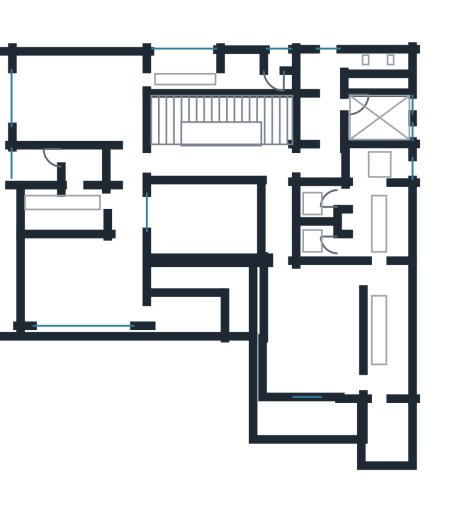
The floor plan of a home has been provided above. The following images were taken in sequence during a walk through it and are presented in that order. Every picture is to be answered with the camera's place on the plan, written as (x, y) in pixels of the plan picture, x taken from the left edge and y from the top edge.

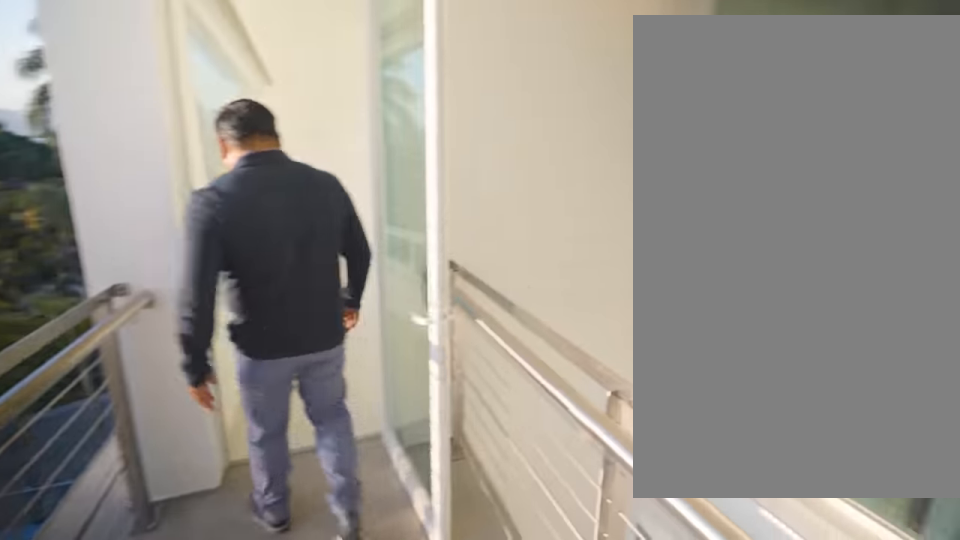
(187, 314)
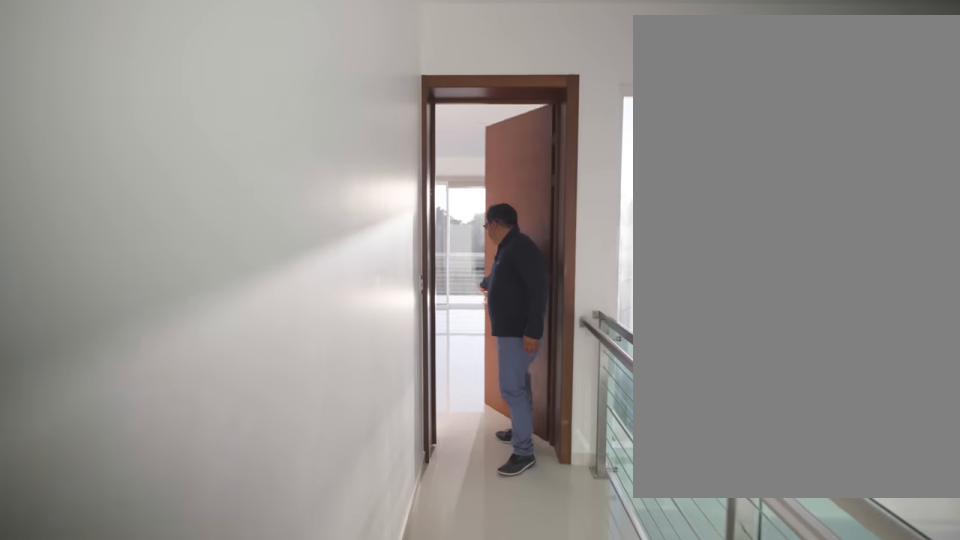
(281, 253)
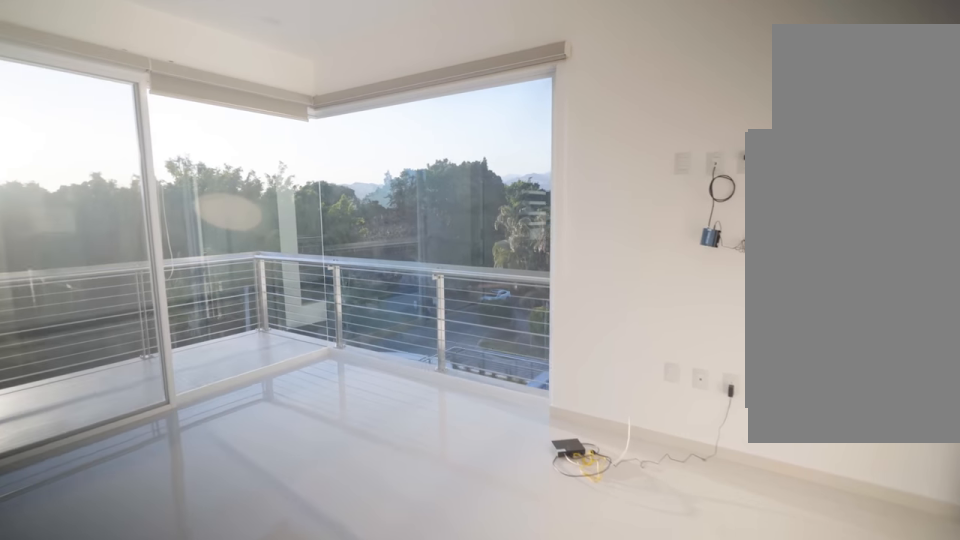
(307, 332)
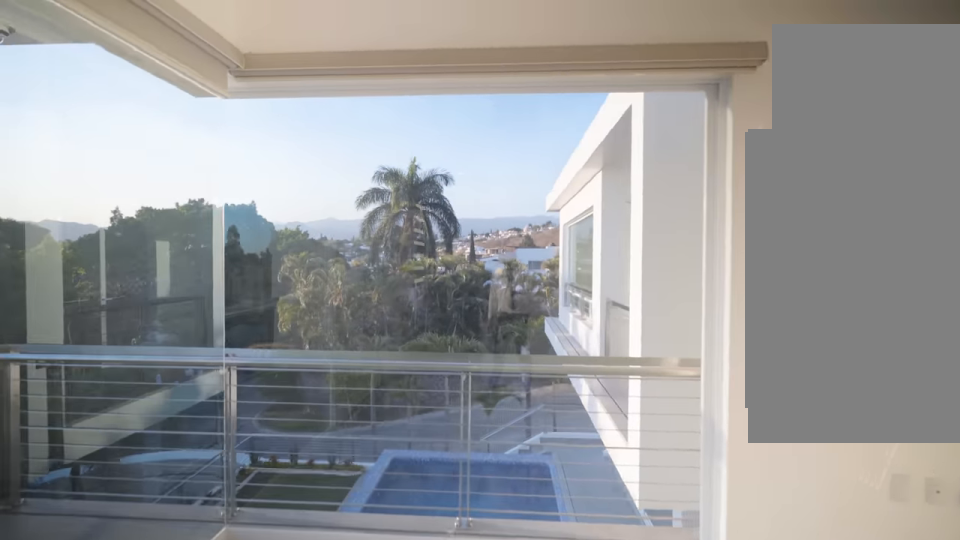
(294, 365)
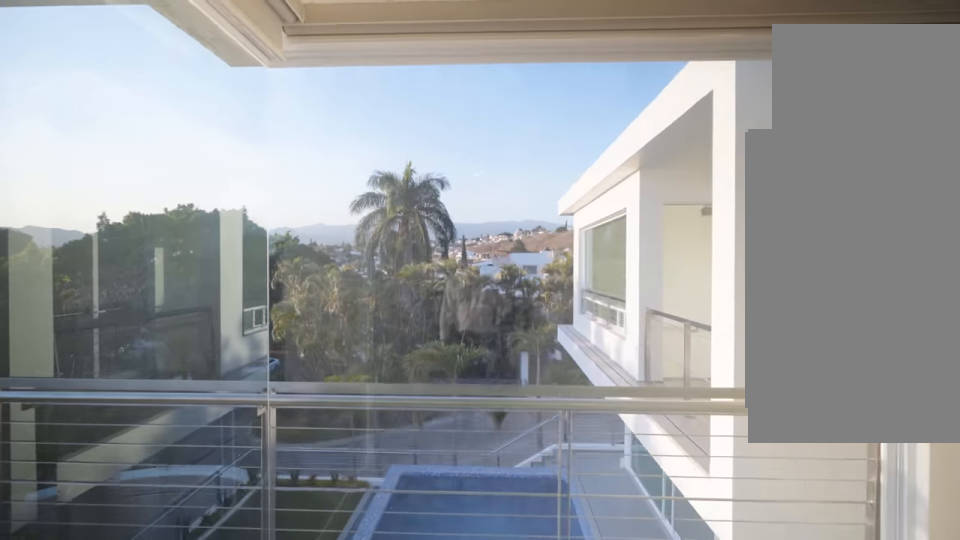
(294, 365)
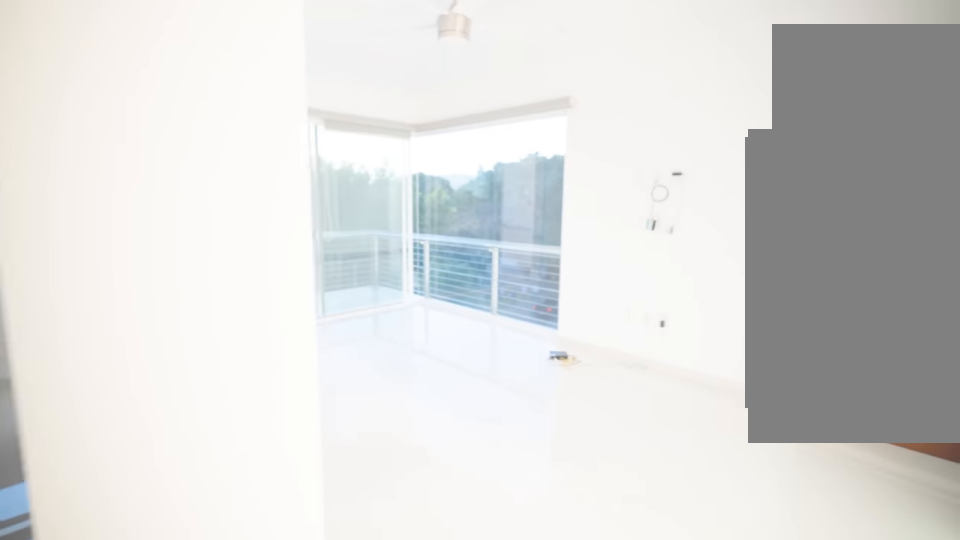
(349, 280)
